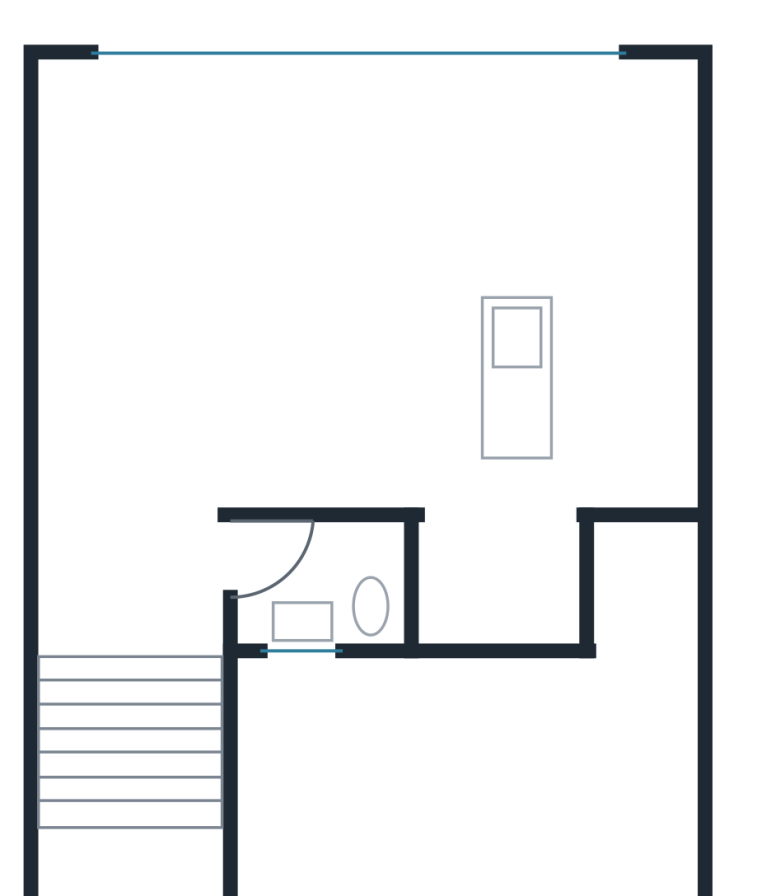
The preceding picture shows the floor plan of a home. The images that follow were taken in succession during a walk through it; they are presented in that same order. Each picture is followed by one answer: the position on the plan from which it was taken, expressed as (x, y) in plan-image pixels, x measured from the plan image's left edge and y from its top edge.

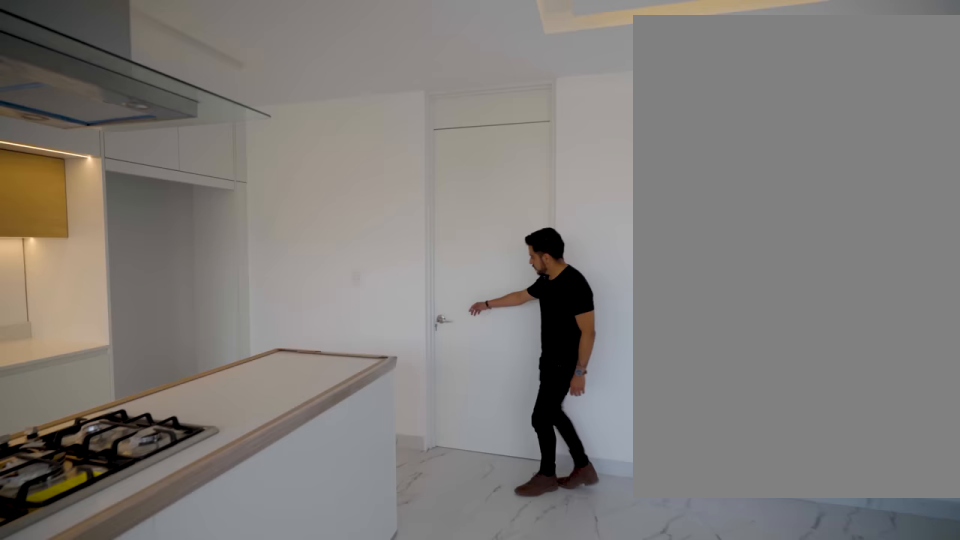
(434, 318)
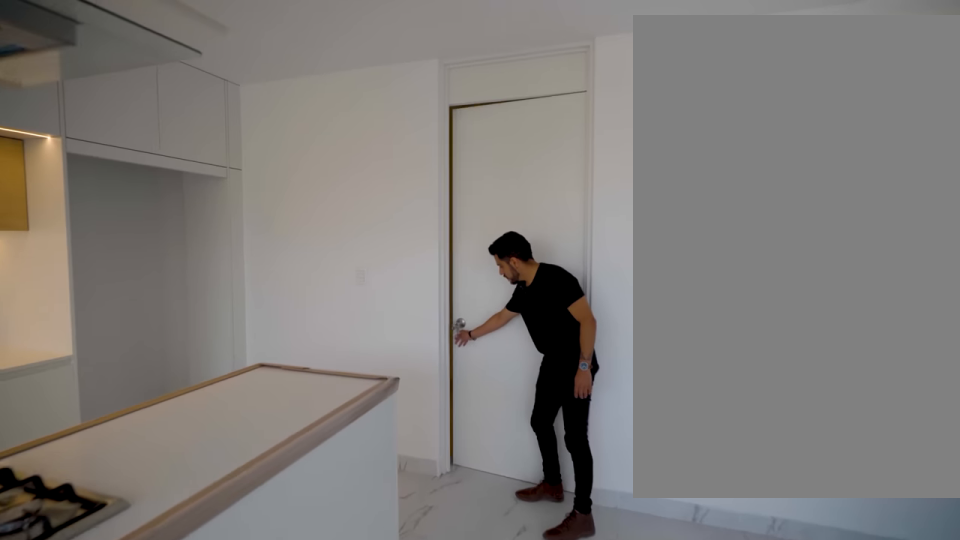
(443, 377)
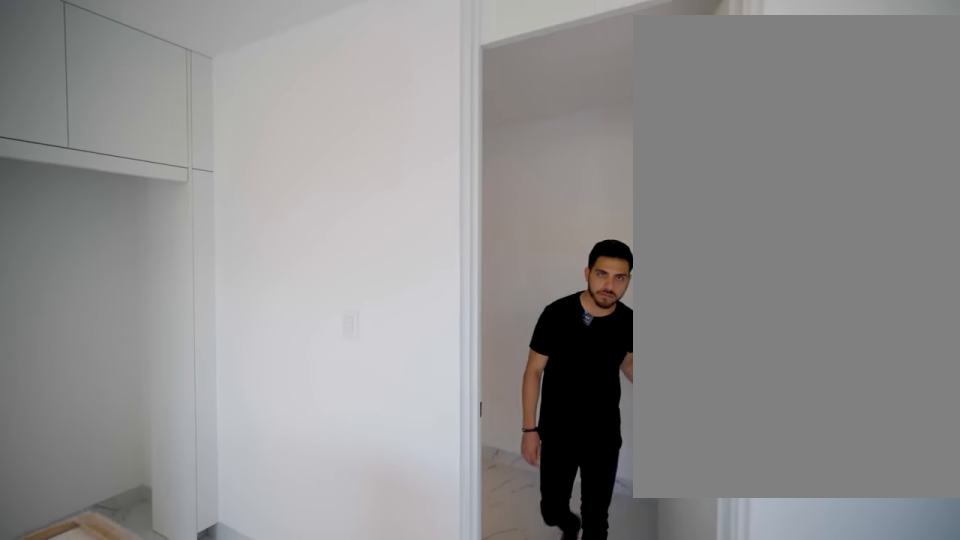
(449, 453)
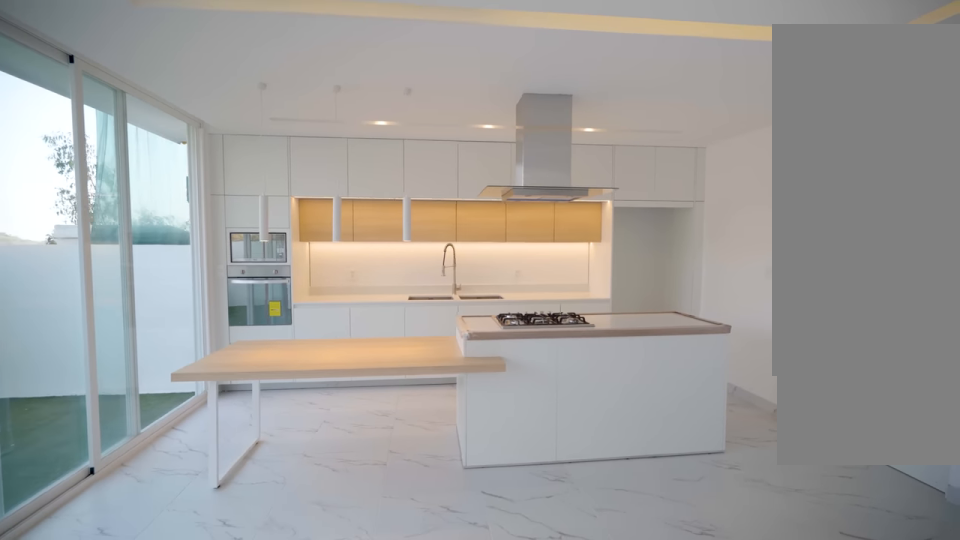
(305, 314)
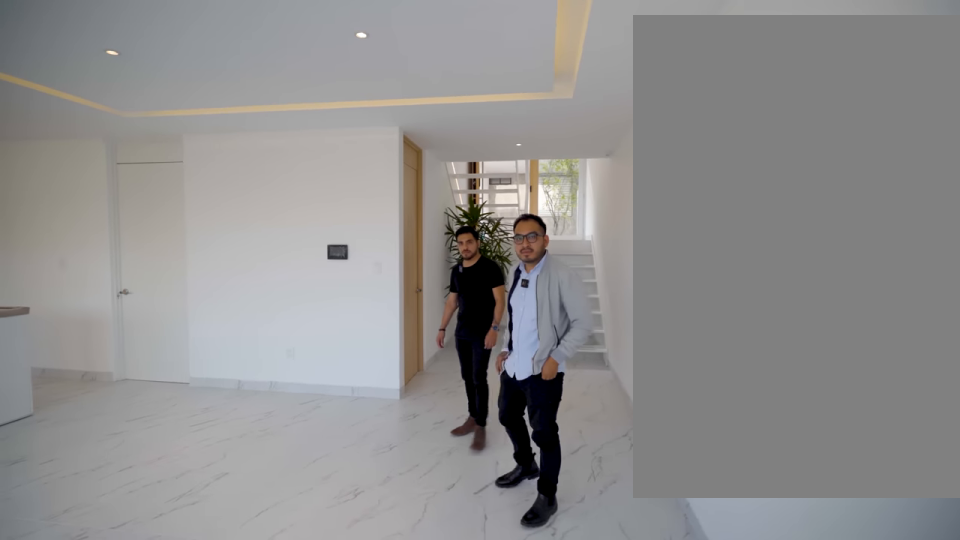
(161, 316)
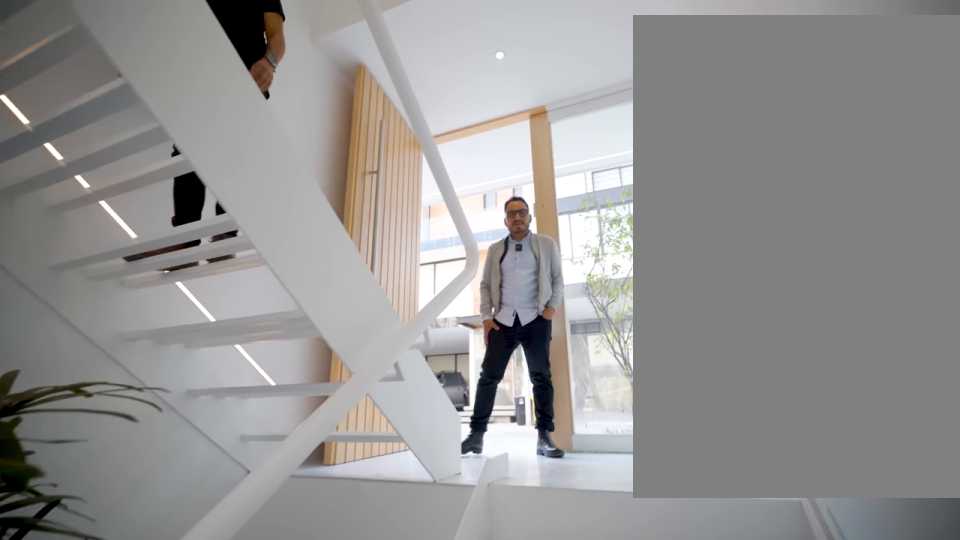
(71, 725)
